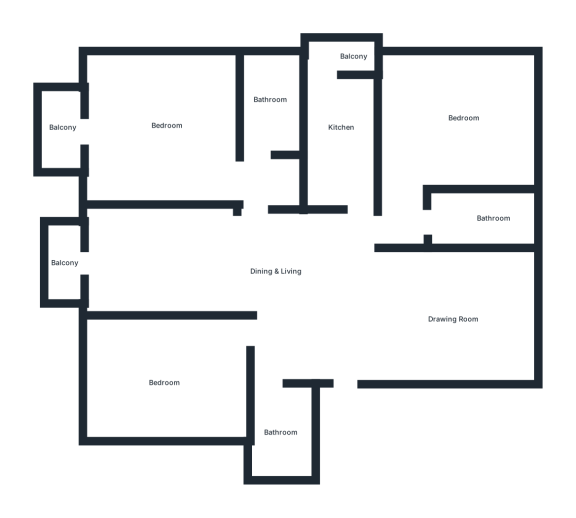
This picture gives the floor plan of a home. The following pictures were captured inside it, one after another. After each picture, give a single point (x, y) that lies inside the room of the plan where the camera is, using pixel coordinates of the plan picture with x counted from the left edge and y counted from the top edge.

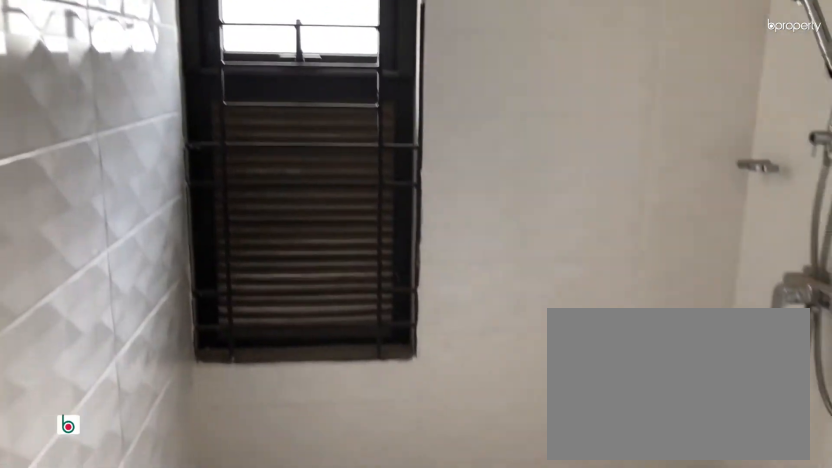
(269, 103)
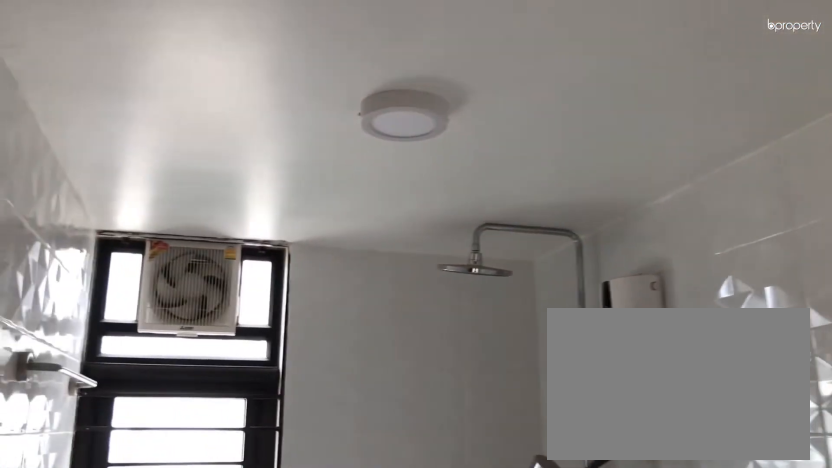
(269, 103)
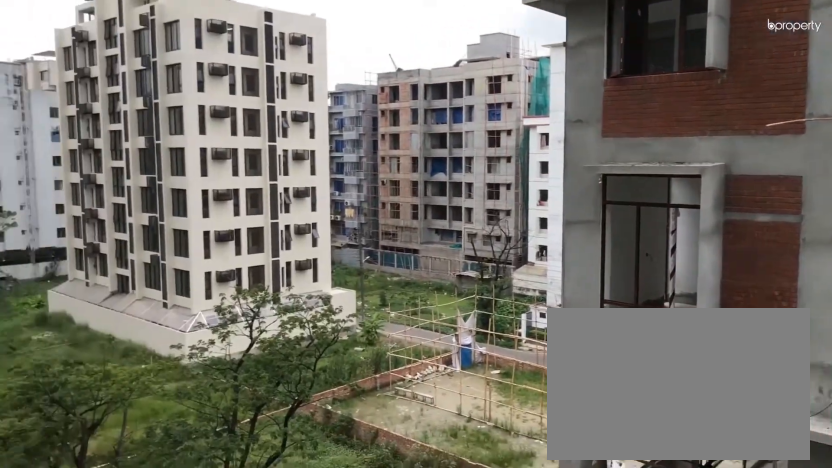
(58, 131)
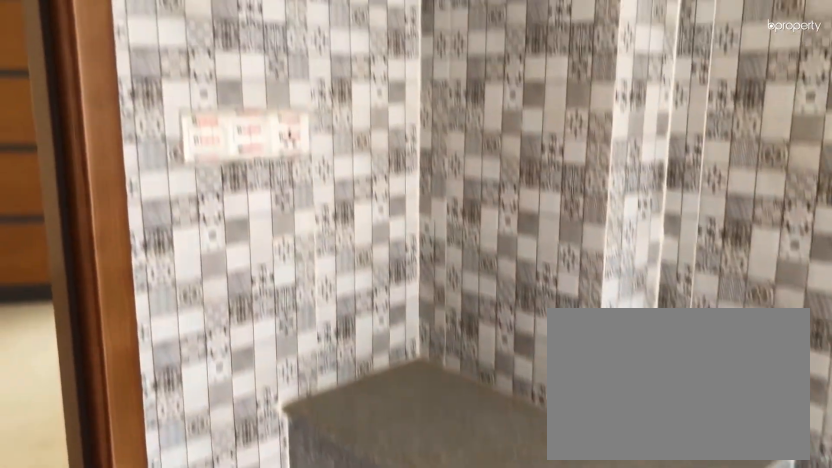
(339, 136)
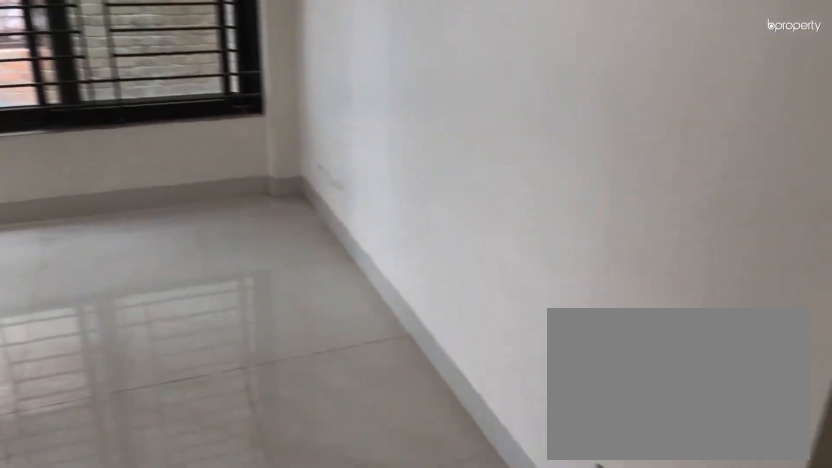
(460, 120)
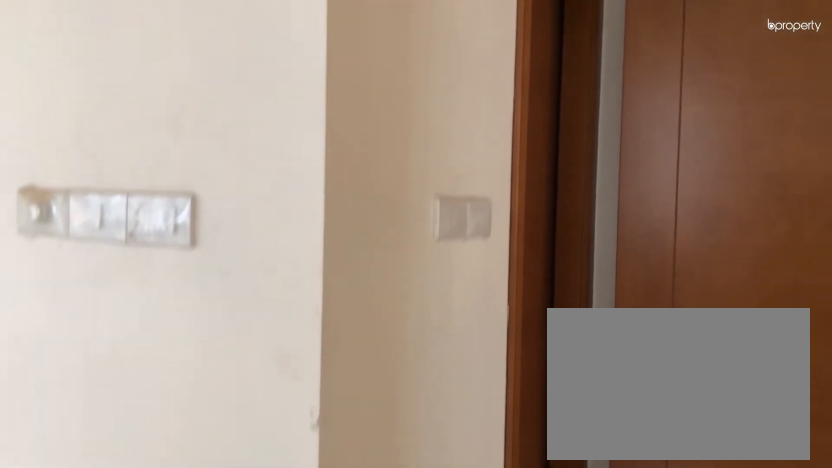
(460, 120)
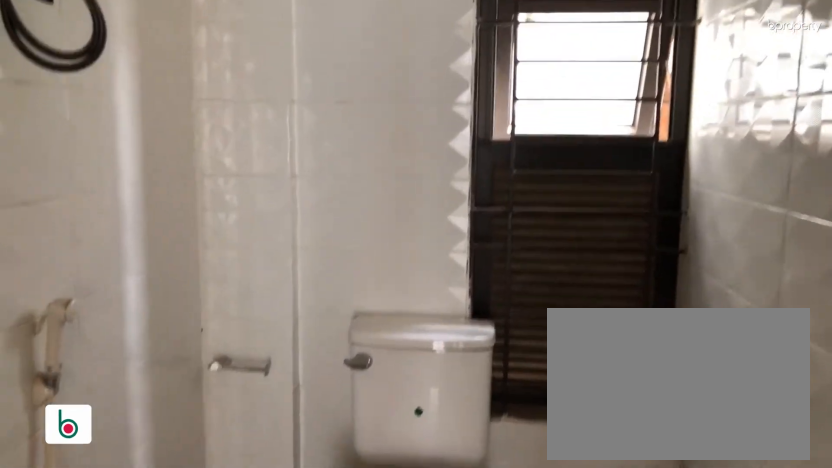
(481, 216)
